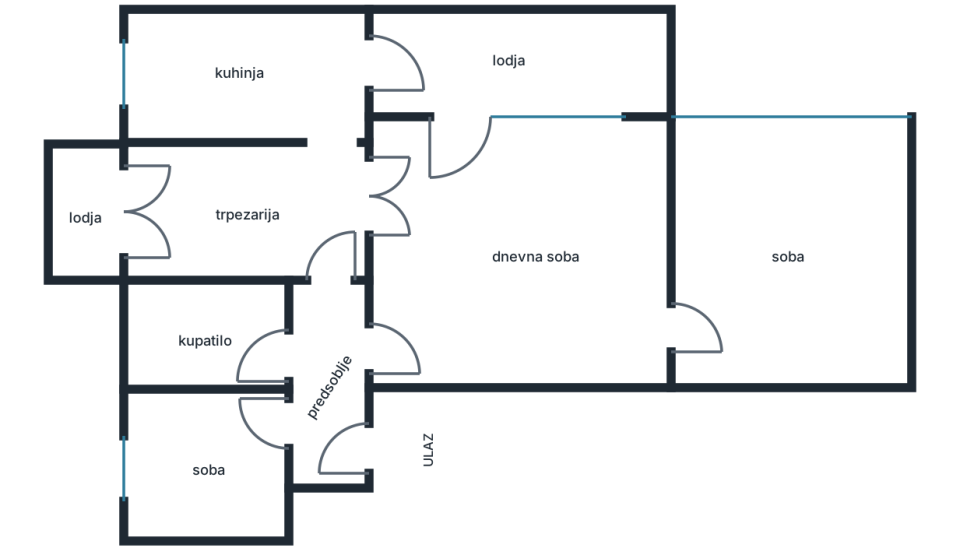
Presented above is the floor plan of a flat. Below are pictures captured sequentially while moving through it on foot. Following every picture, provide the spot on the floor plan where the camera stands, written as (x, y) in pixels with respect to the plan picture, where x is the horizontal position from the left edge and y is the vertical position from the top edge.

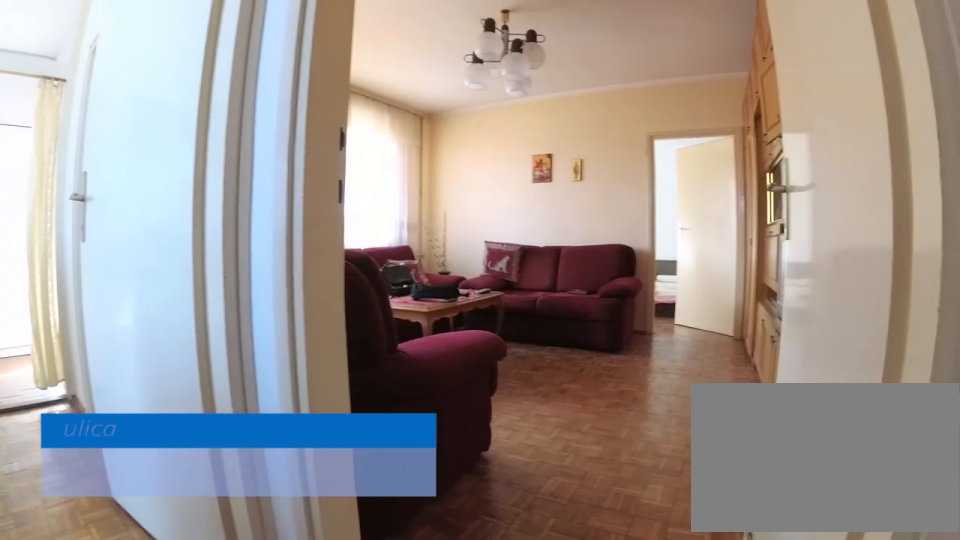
(312, 360)
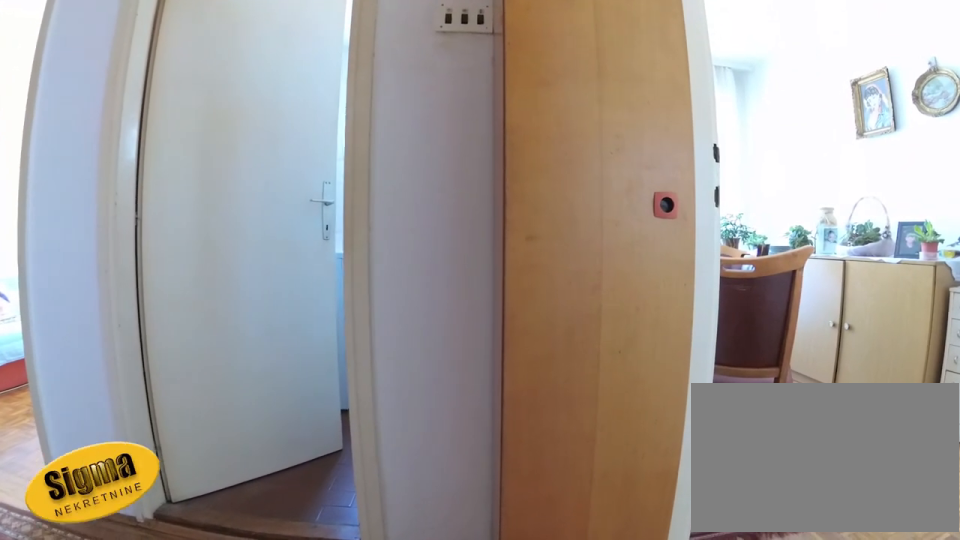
(380, 347)
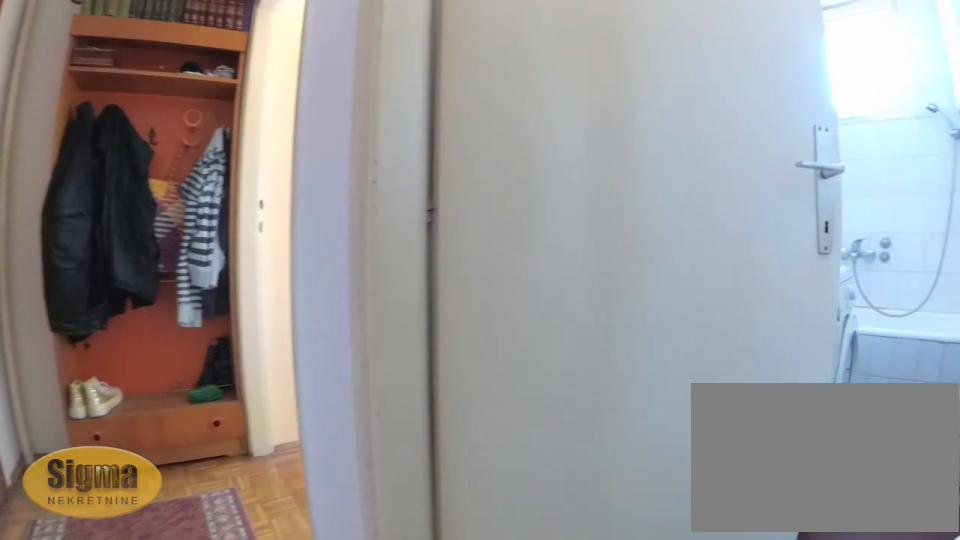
(330, 300)
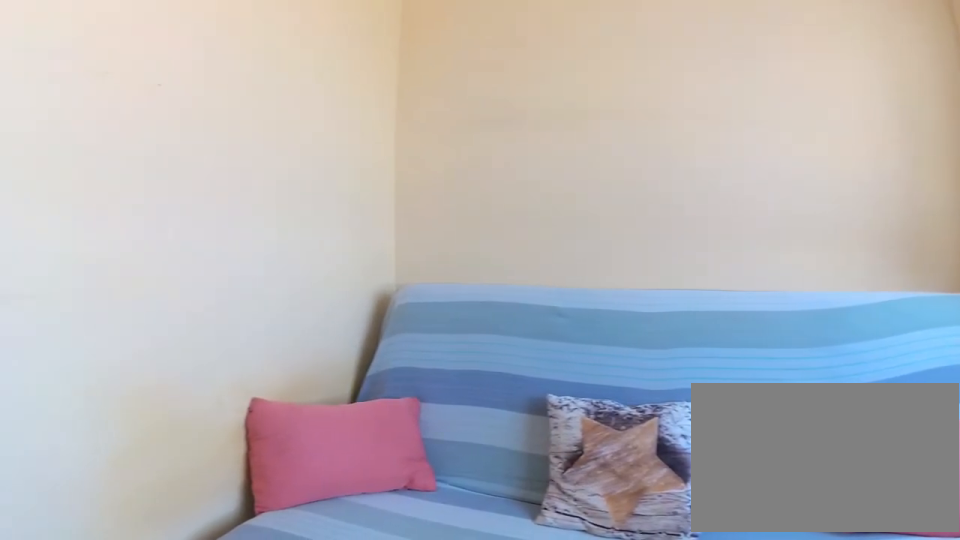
(181, 420)
